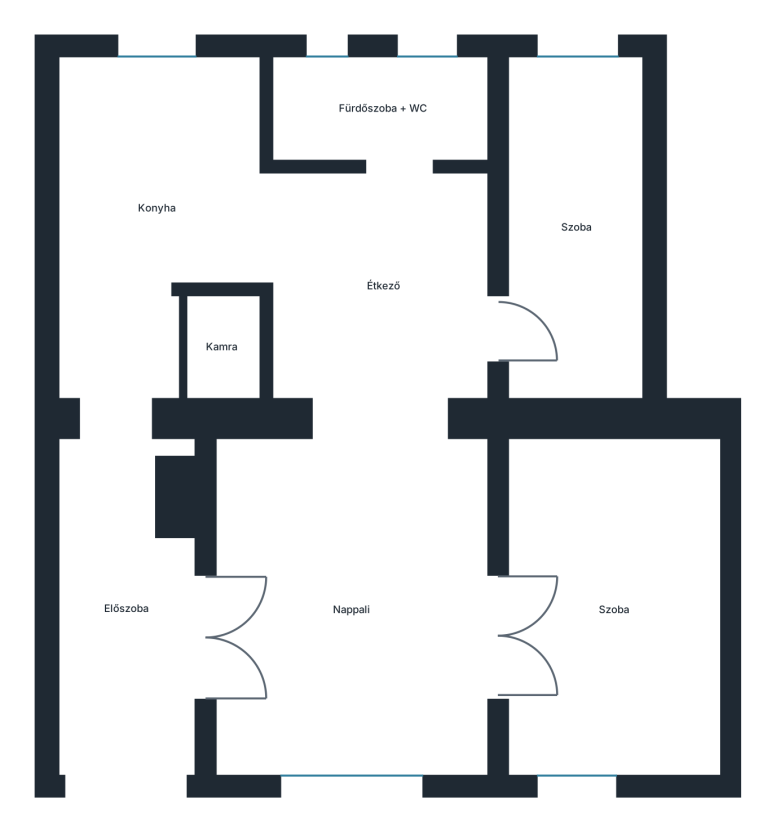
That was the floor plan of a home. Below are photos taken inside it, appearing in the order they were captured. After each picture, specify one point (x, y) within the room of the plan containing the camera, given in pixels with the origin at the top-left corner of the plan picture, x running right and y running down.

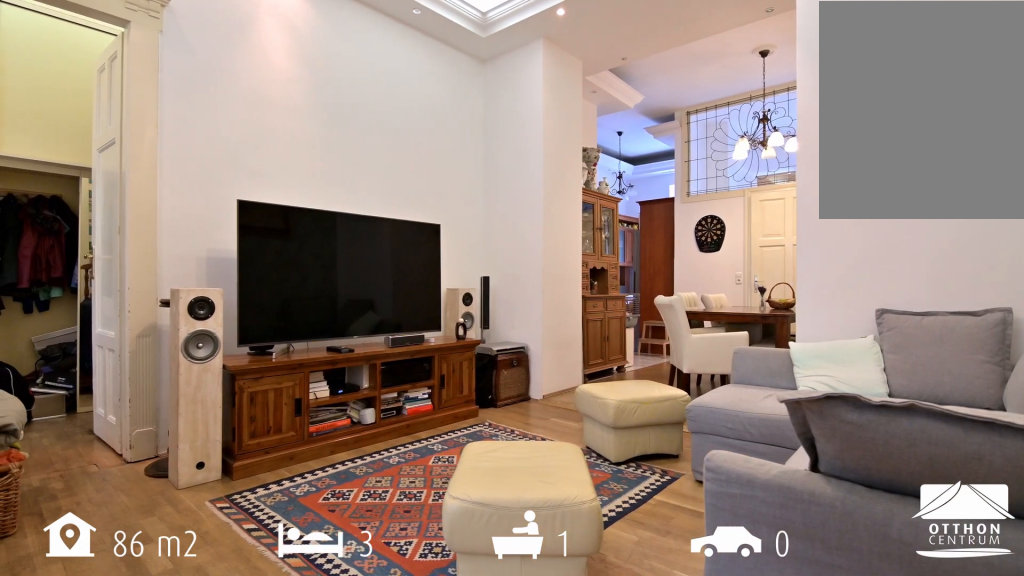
(360, 607)
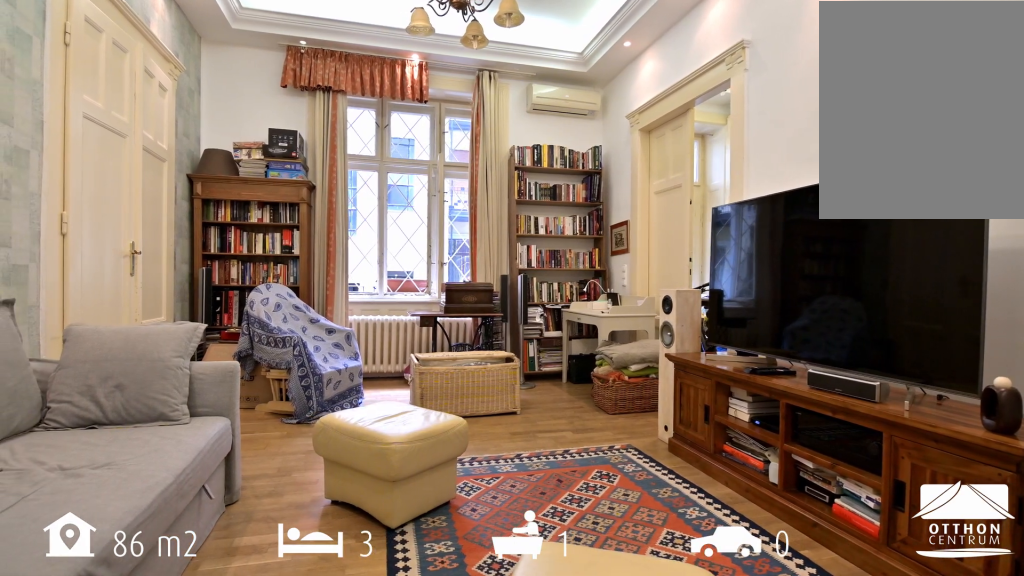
(360, 607)
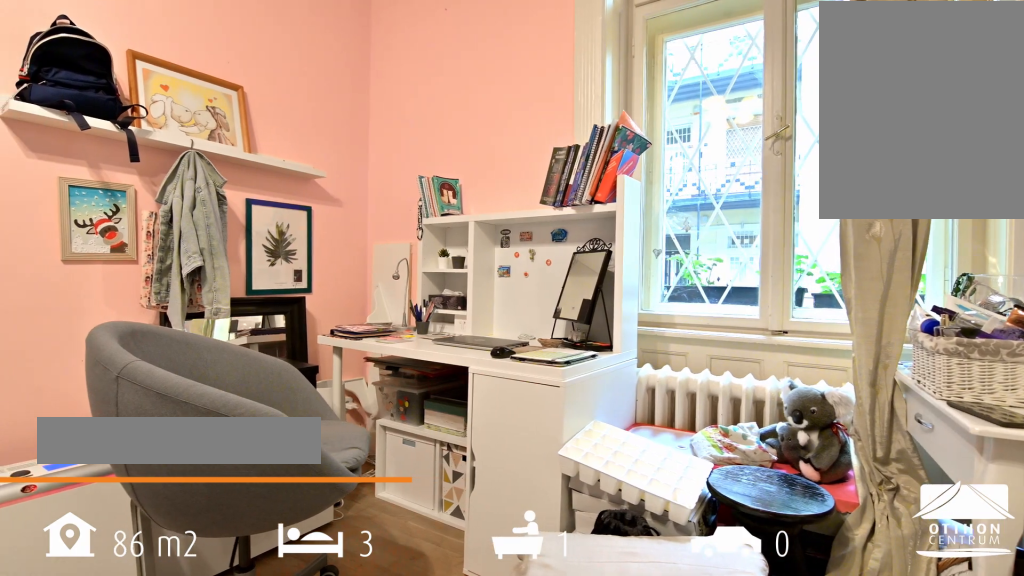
(596, 607)
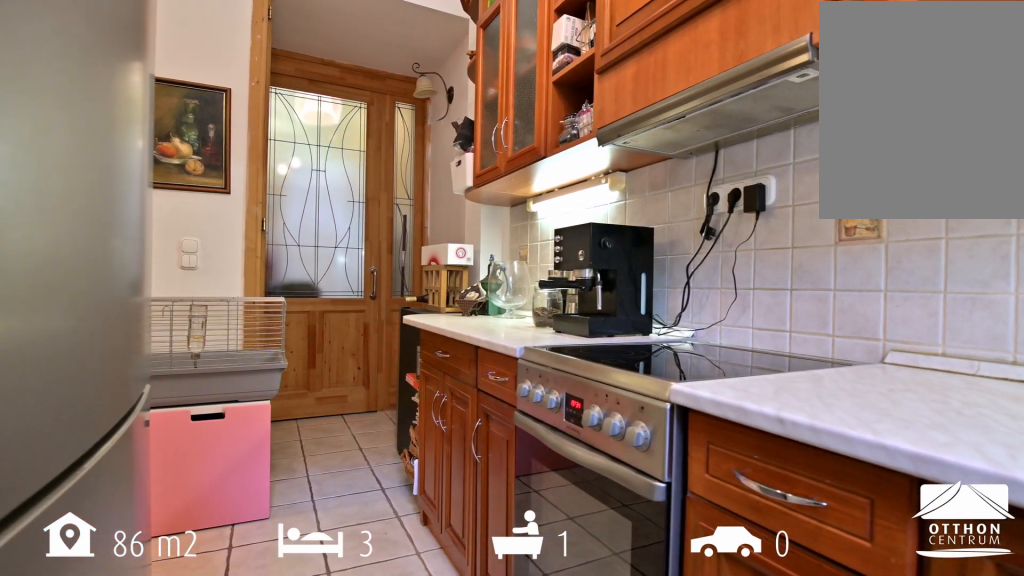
(161, 216)
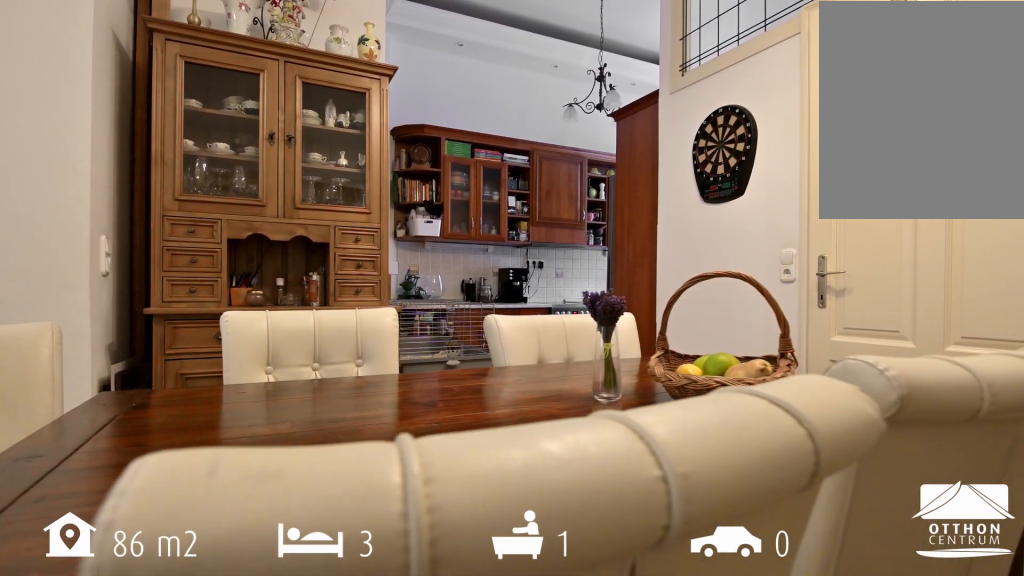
(385, 280)
